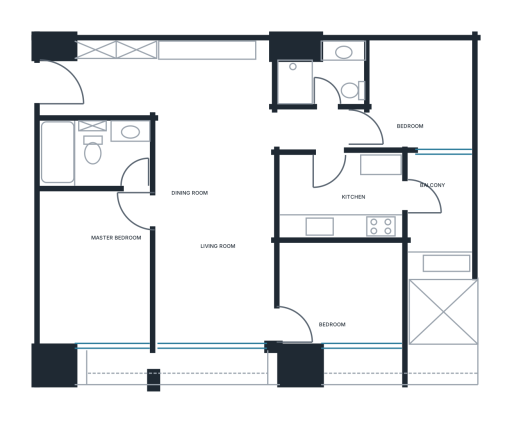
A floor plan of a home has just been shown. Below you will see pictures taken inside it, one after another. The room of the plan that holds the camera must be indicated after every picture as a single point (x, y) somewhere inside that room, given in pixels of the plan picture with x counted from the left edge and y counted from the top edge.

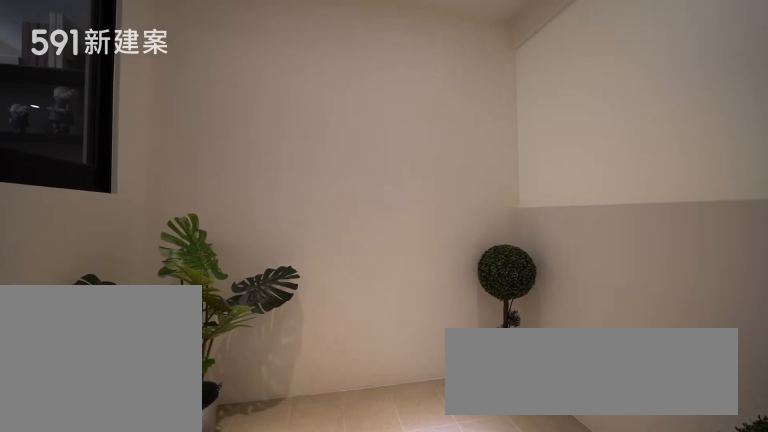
(441, 202)
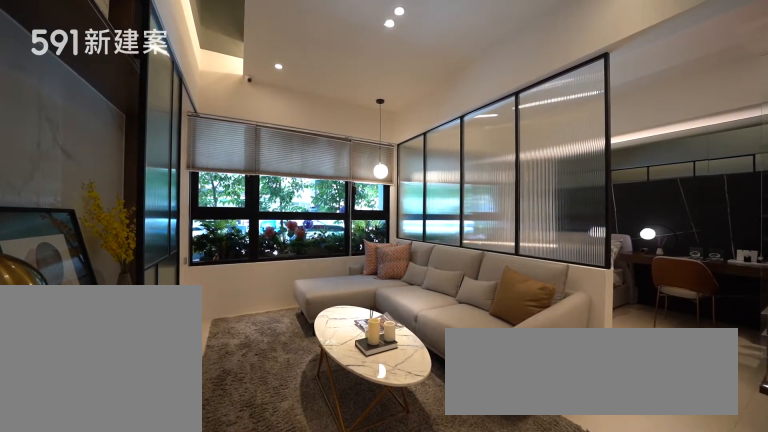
(215, 282)
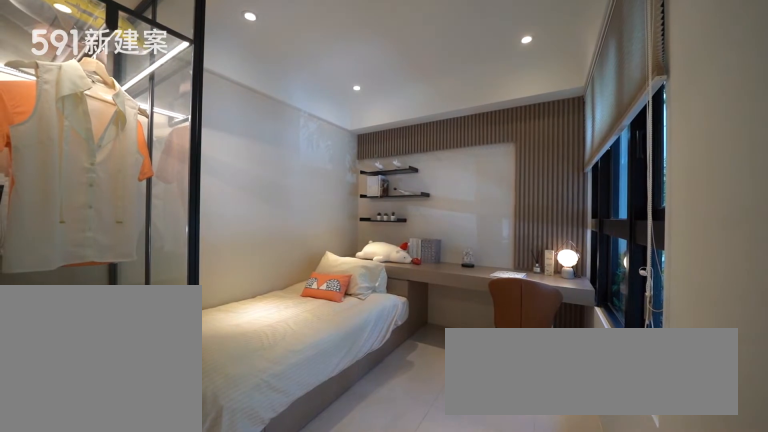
(342, 294)
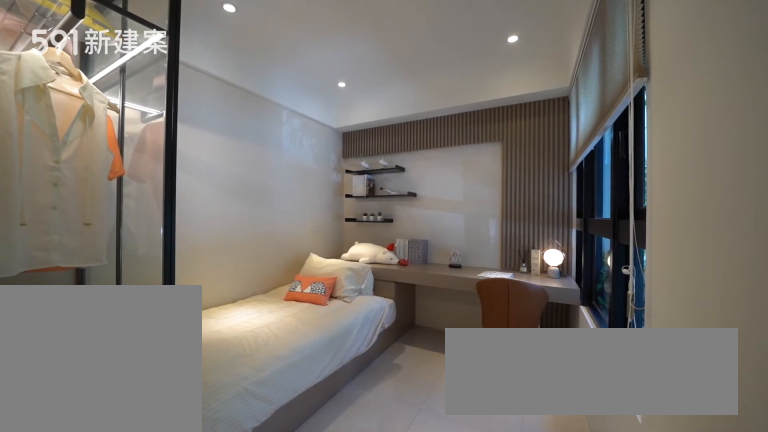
(342, 294)
